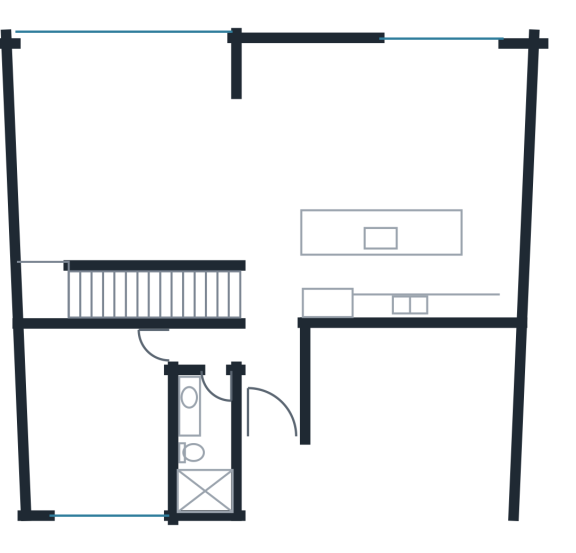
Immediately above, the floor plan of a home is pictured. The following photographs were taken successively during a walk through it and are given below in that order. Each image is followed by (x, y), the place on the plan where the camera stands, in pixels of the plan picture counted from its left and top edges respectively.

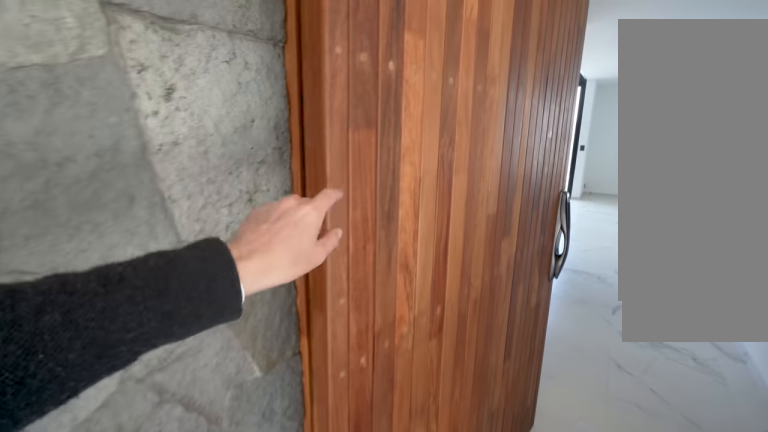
(268, 458)
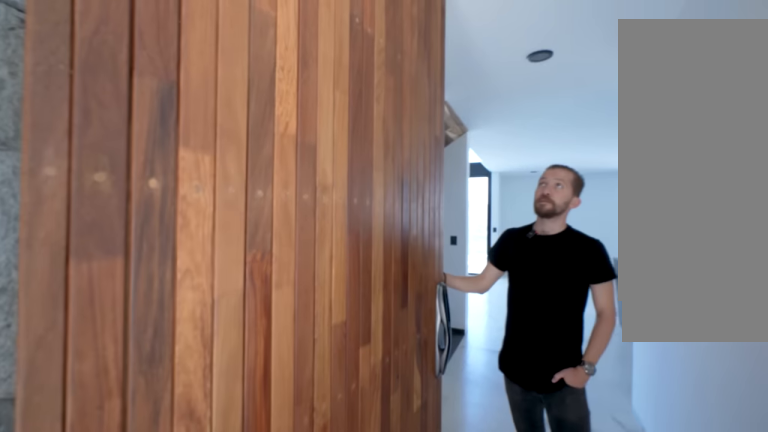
(261, 454)
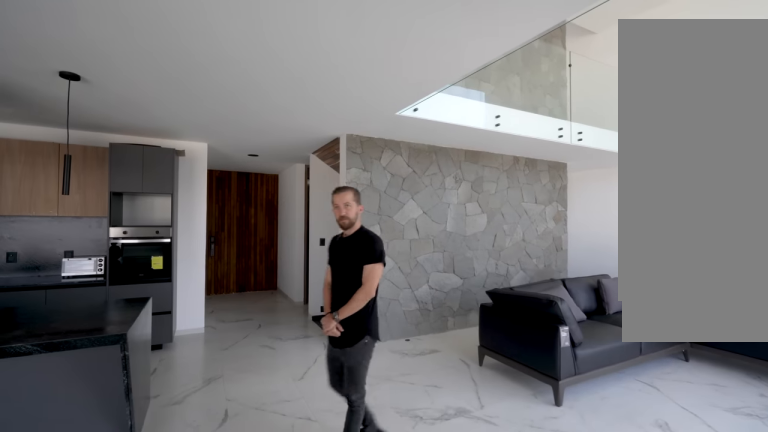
(282, 85)
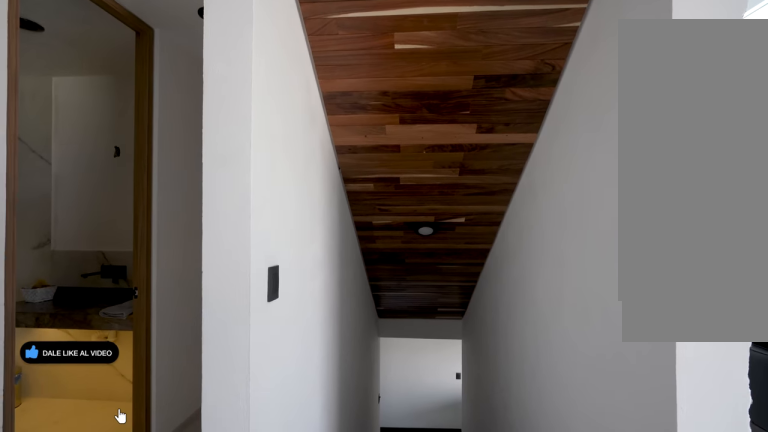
(247, 301)
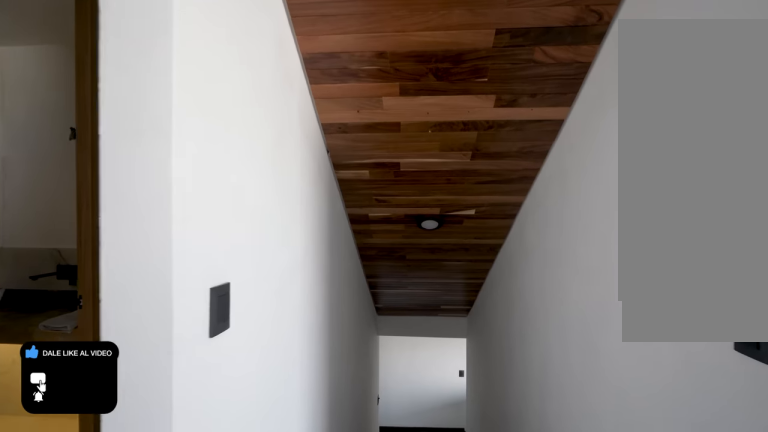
(247, 299)
